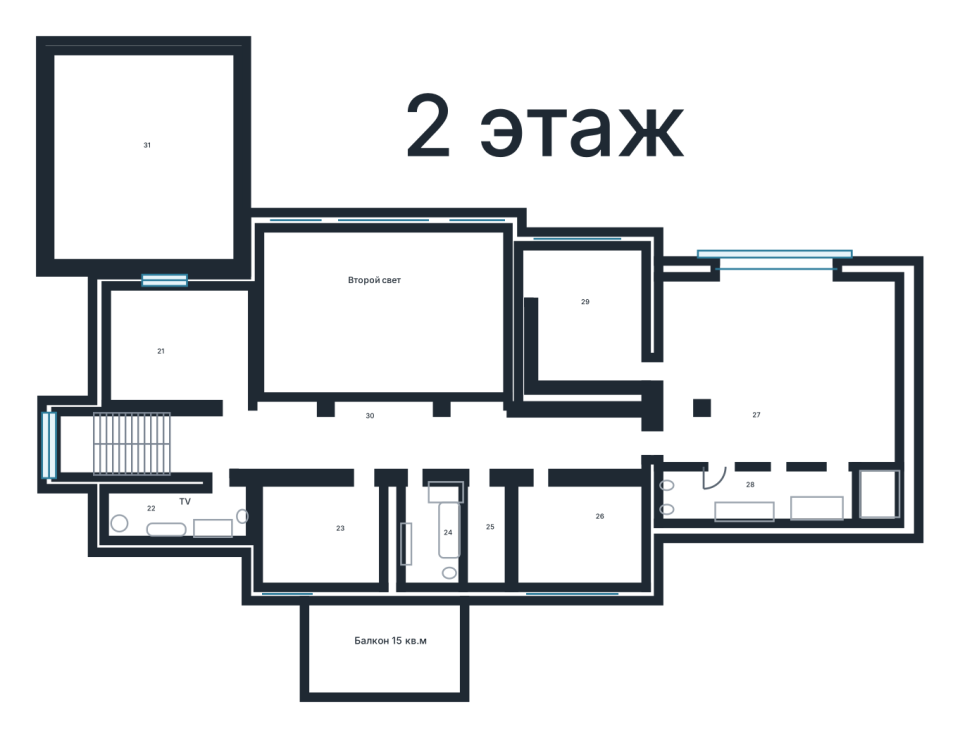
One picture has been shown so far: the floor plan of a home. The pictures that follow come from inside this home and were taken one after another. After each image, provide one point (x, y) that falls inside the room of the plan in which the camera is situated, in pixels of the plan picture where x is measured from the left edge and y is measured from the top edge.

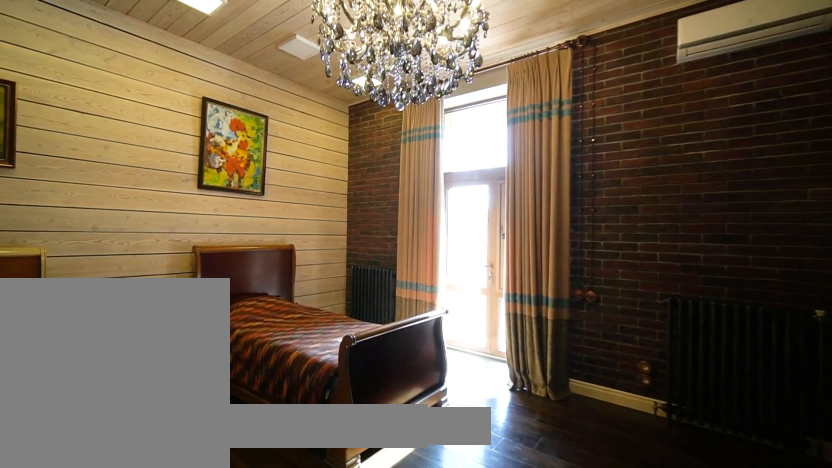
(178, 345)
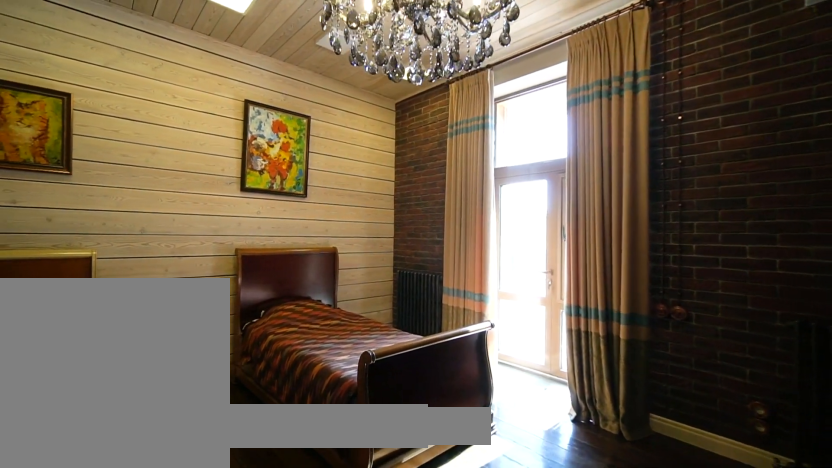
(178, 345)
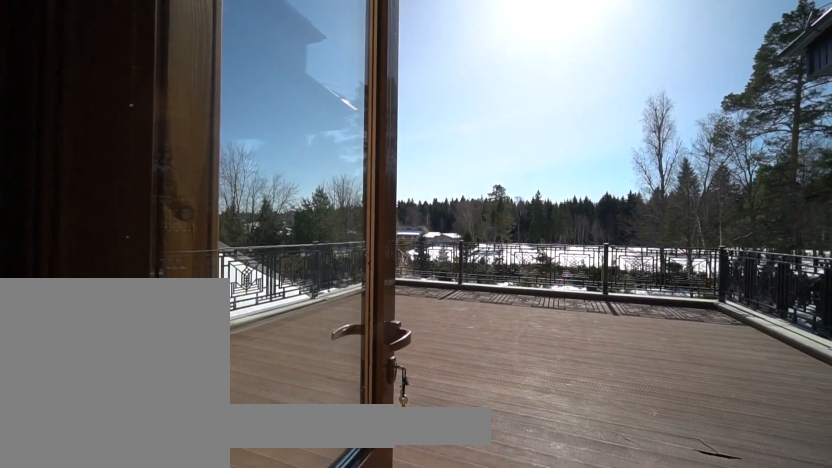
(145, 158)
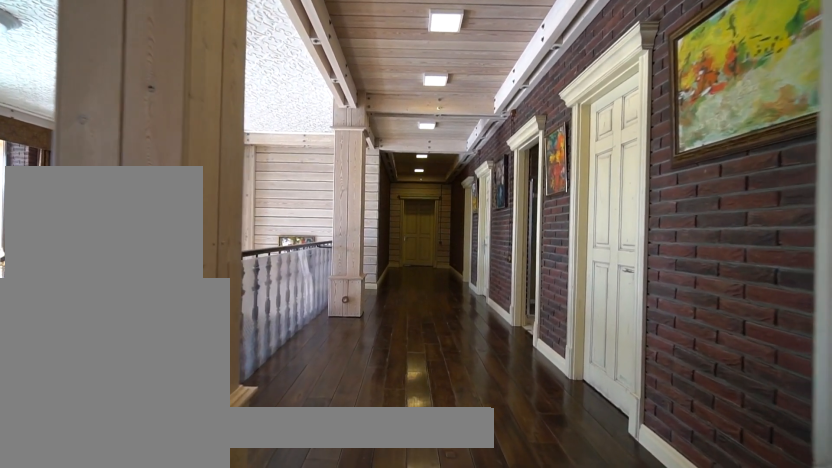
(453, 443)
